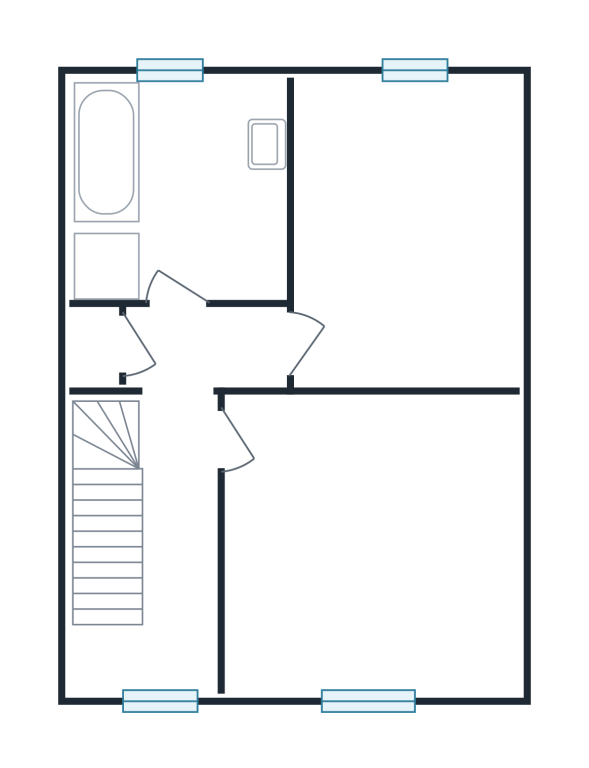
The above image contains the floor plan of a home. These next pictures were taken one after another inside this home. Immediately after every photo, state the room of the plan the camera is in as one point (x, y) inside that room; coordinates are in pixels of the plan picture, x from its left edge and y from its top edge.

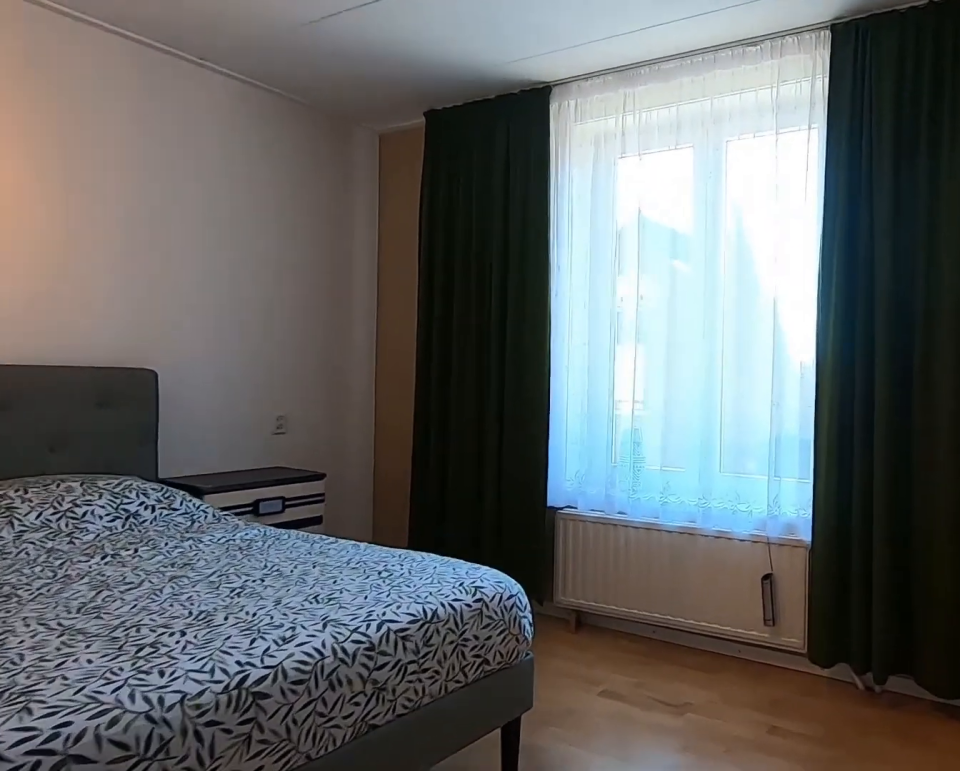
(370, 544)
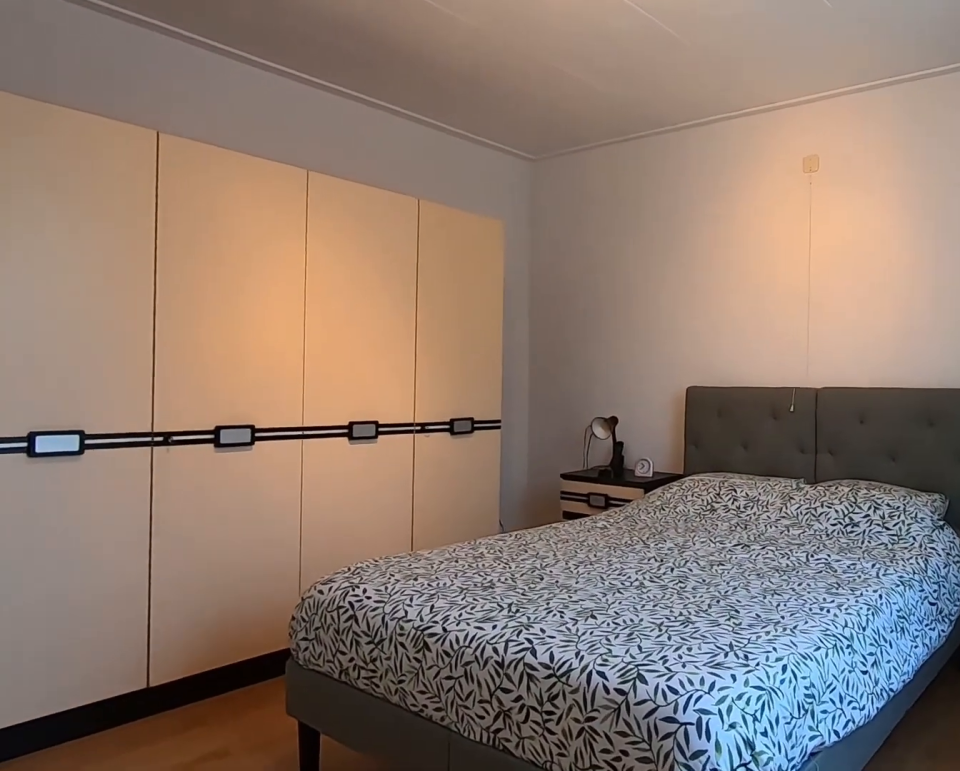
(370, 544)
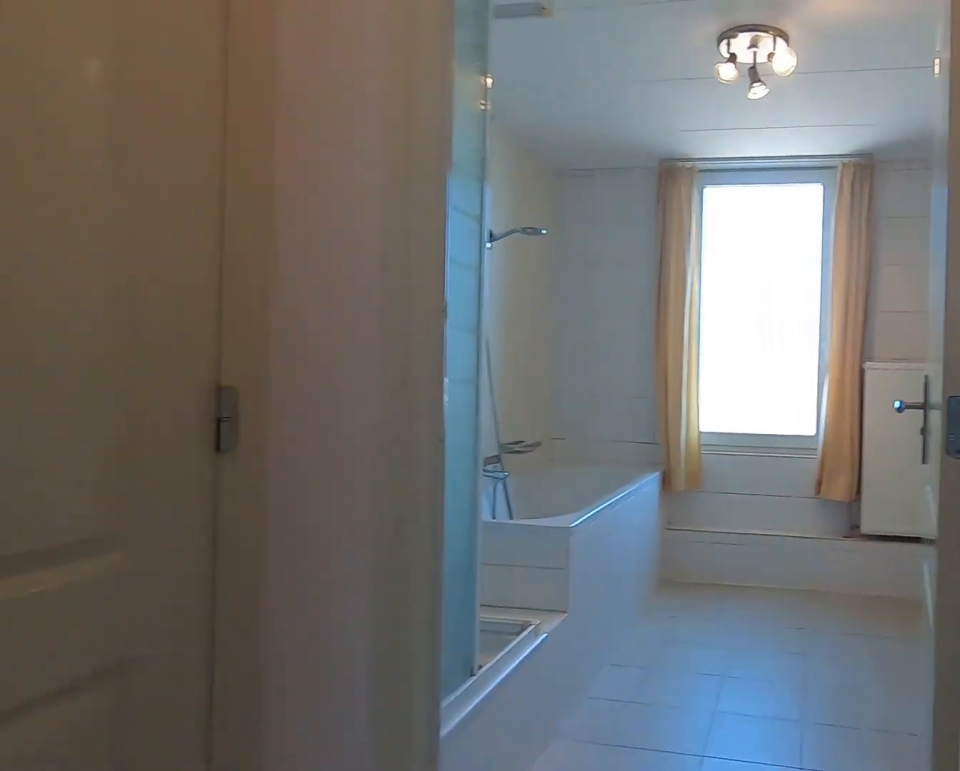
(179, 491)
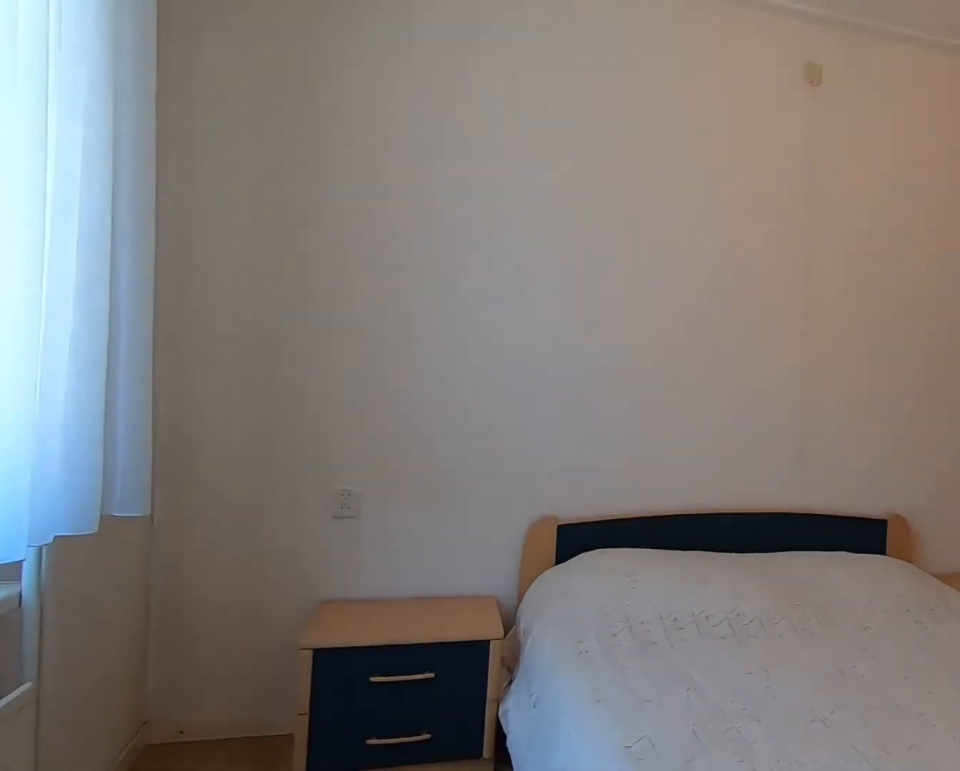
(404, 135)
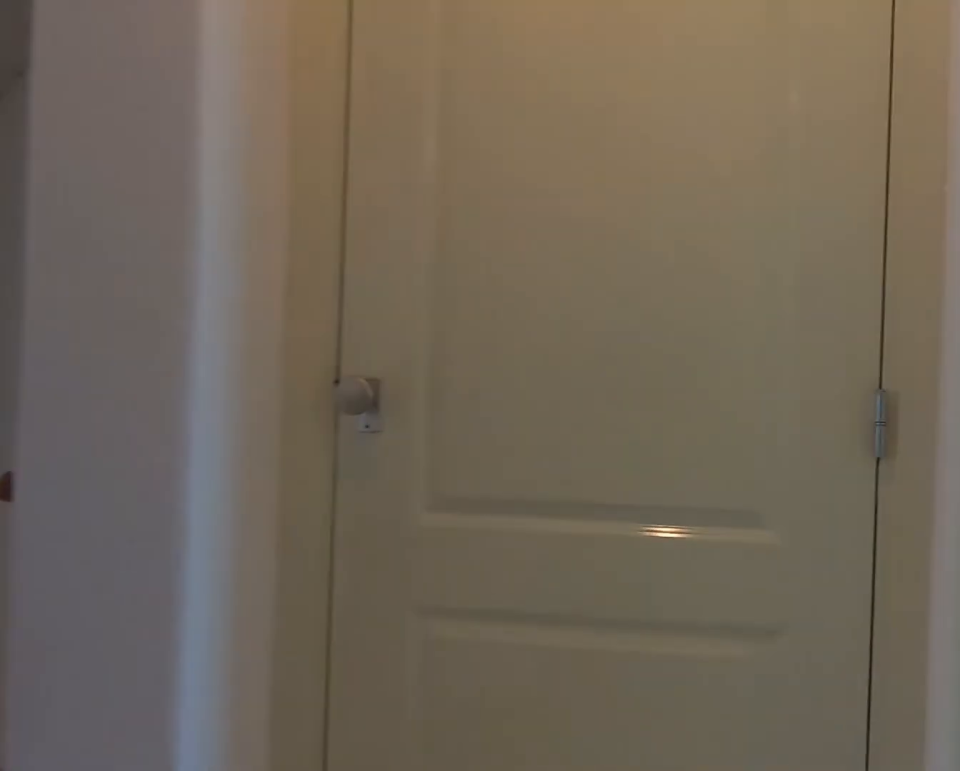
(179, 490)
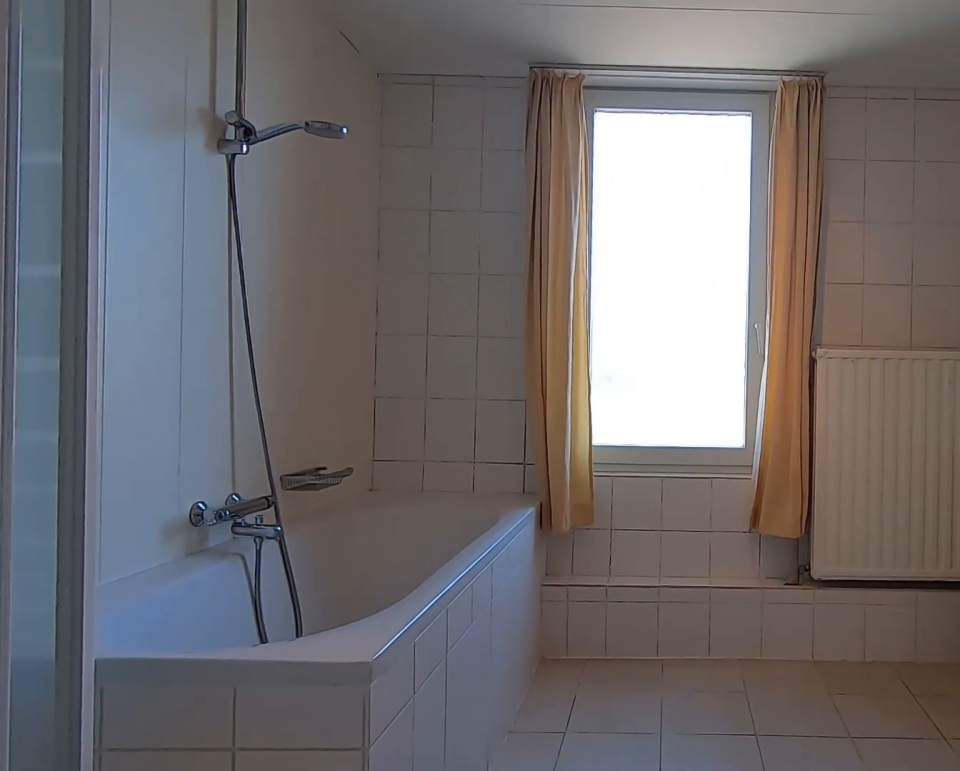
(179, 189)
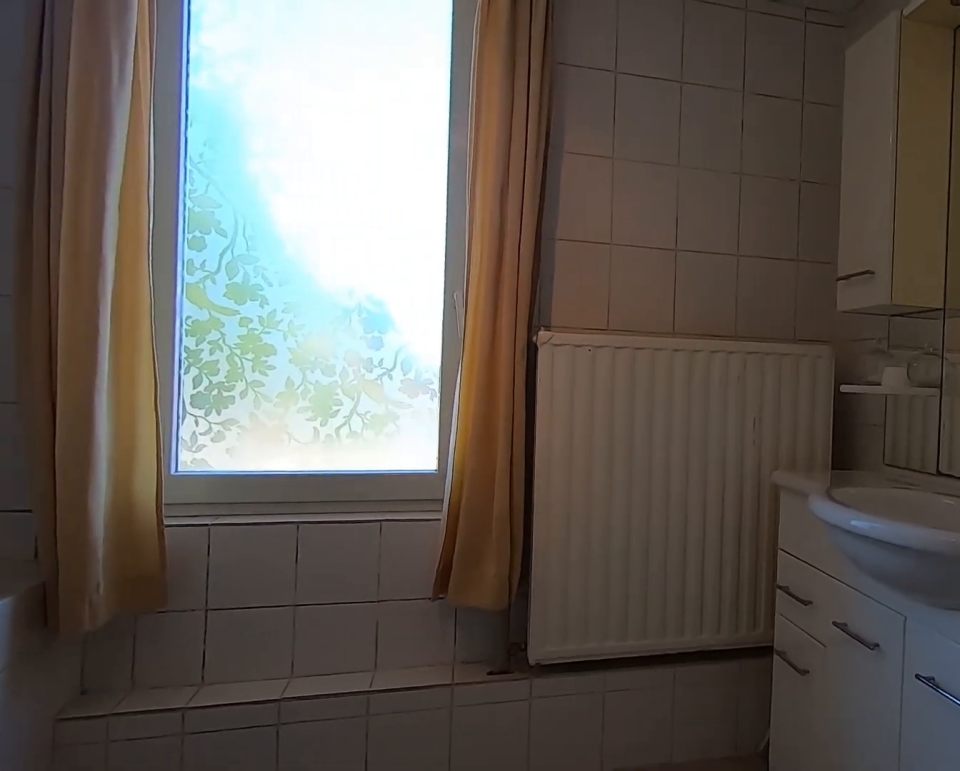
(179, 189)
